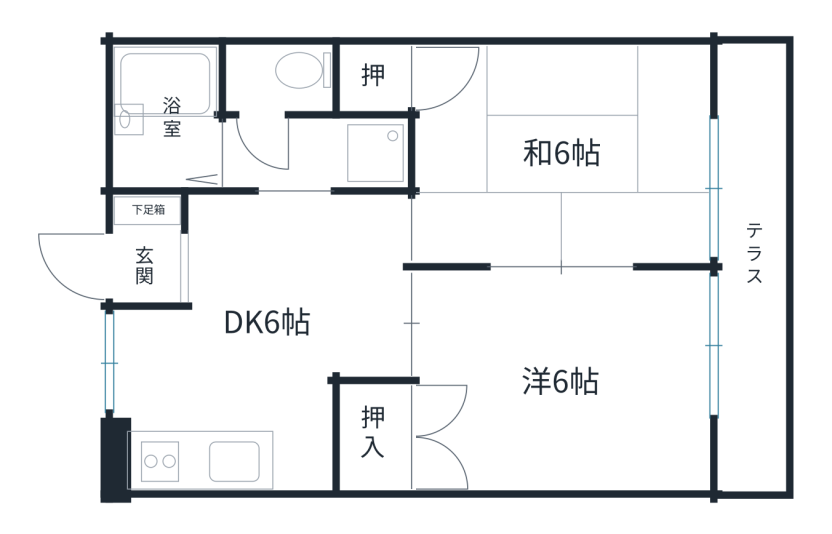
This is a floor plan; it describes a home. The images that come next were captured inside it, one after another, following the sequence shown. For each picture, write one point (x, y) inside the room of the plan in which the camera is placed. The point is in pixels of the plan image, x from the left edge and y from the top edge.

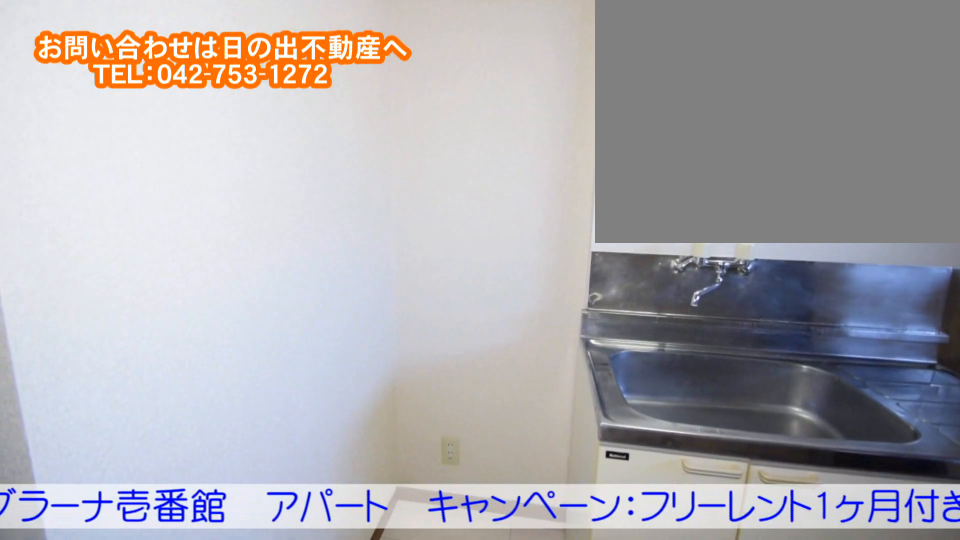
(273, 357)
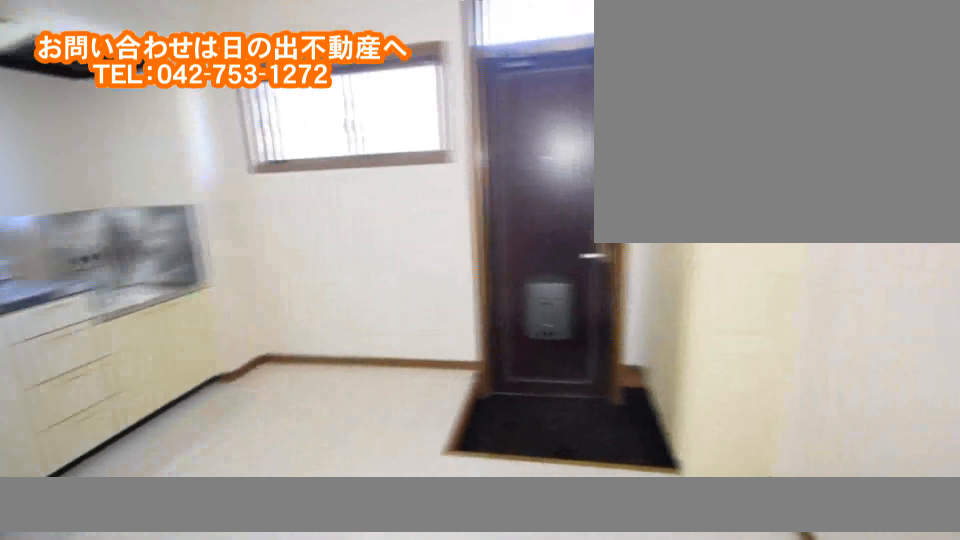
(273, 357)
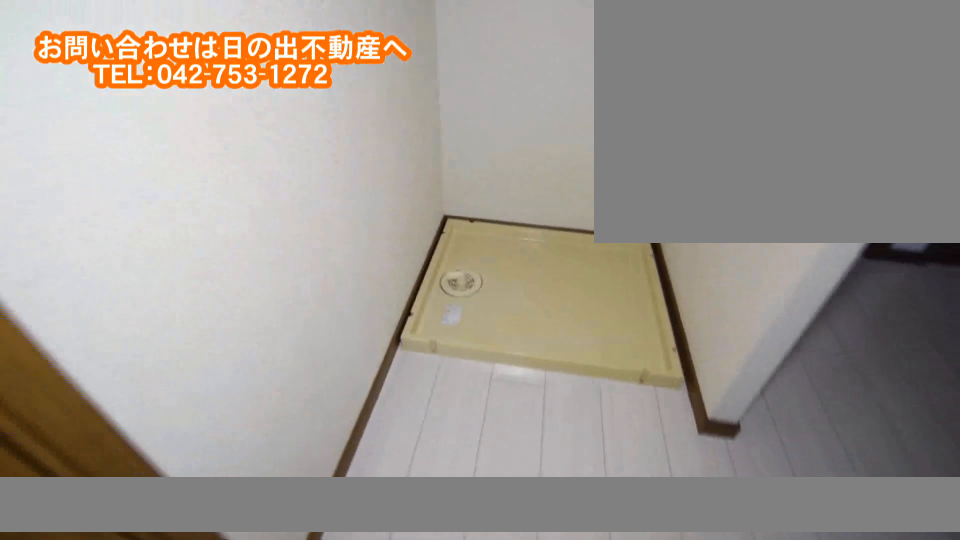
(291, 151)
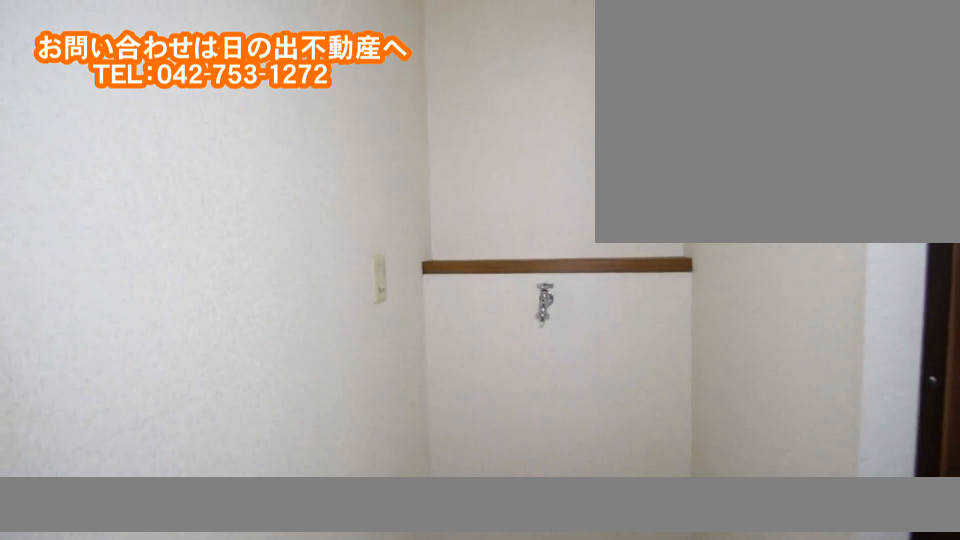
(291, 152)
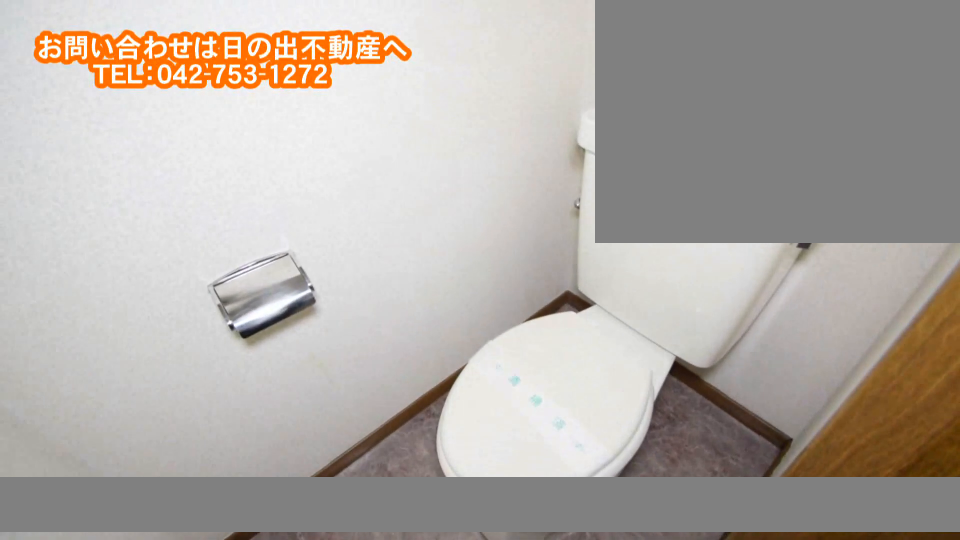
(270, 72)
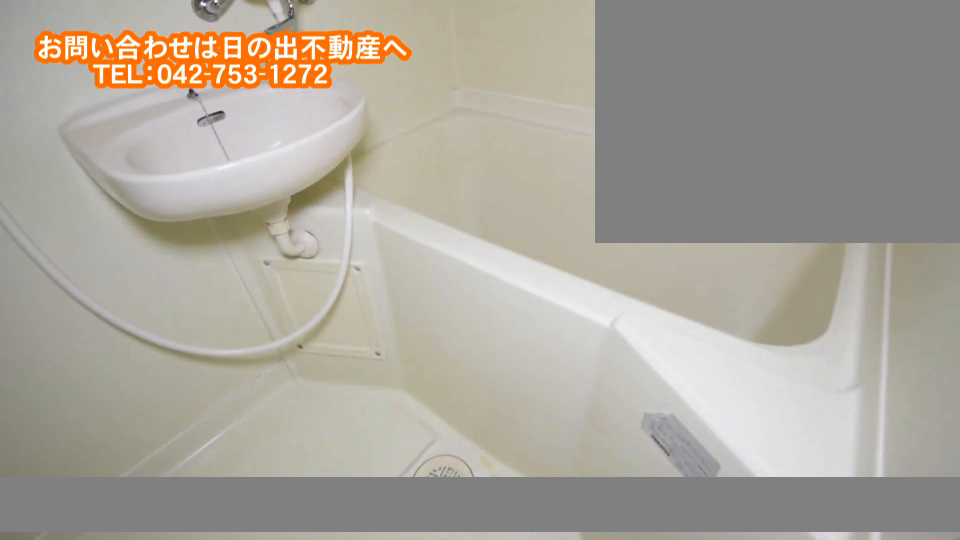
(168, 136)
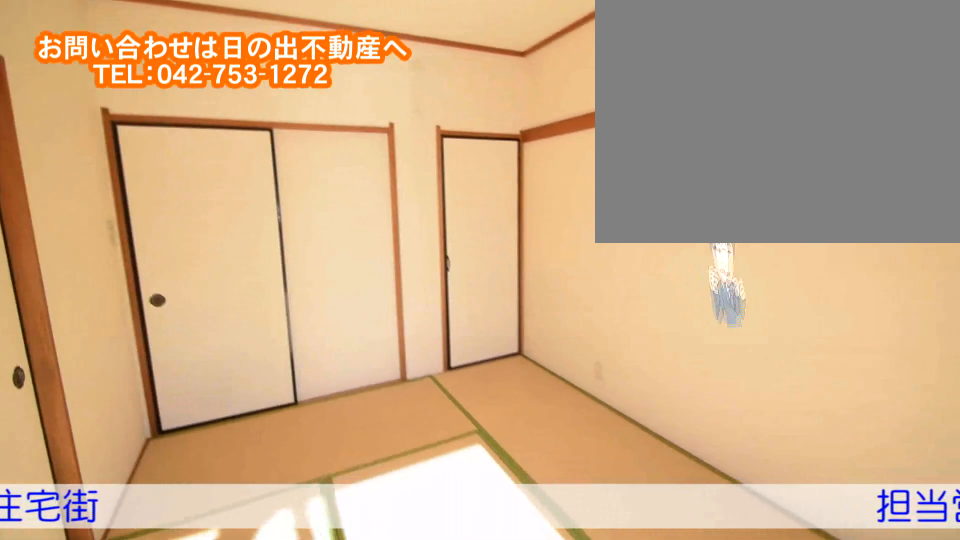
(634, 152)
